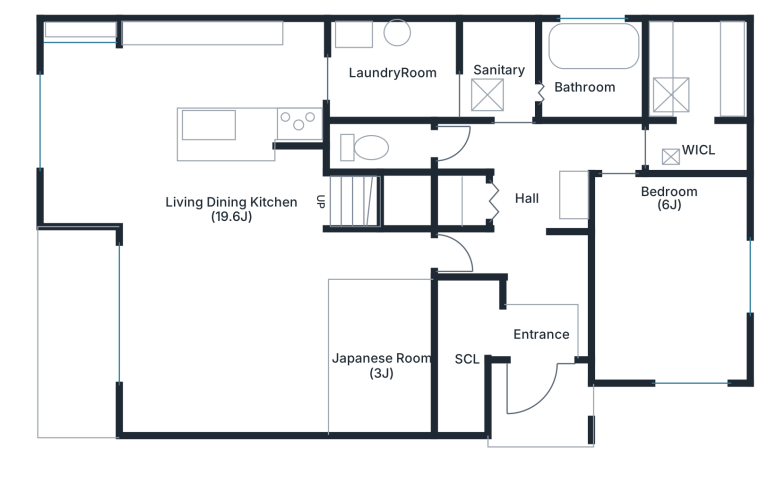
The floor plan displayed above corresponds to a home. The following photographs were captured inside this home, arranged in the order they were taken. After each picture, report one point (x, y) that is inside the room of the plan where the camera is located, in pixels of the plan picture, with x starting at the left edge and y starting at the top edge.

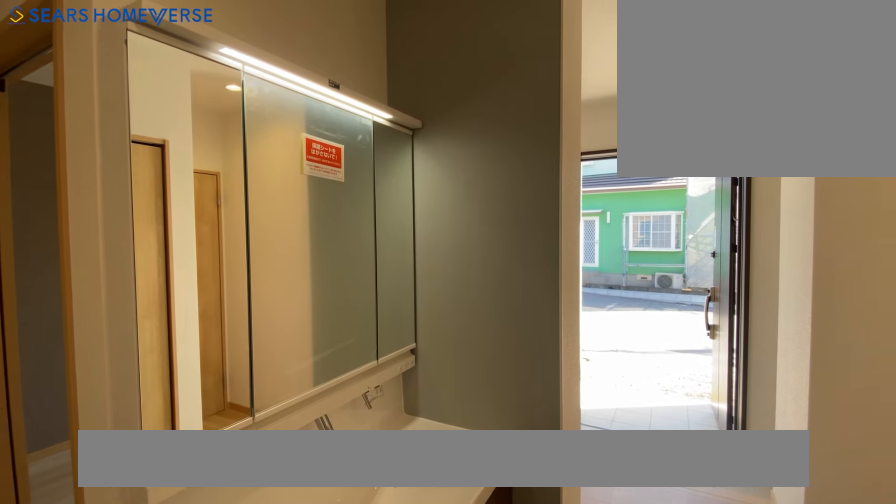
(526, 205)
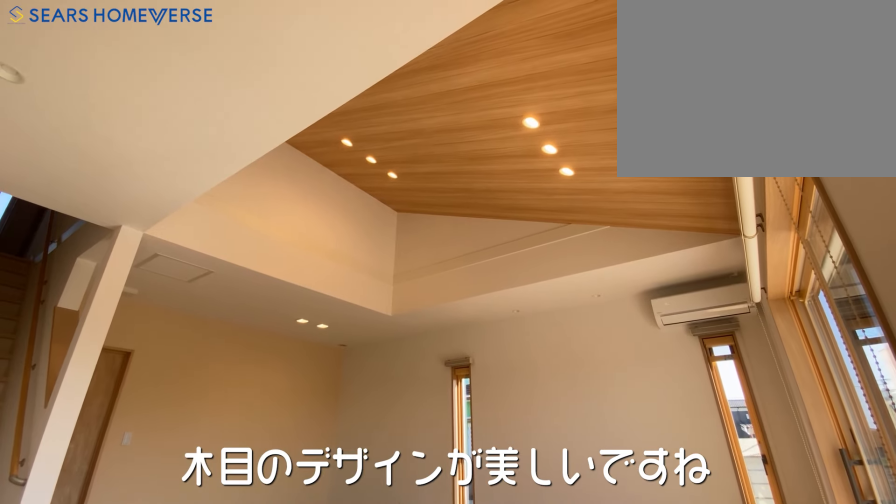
(208, 321)
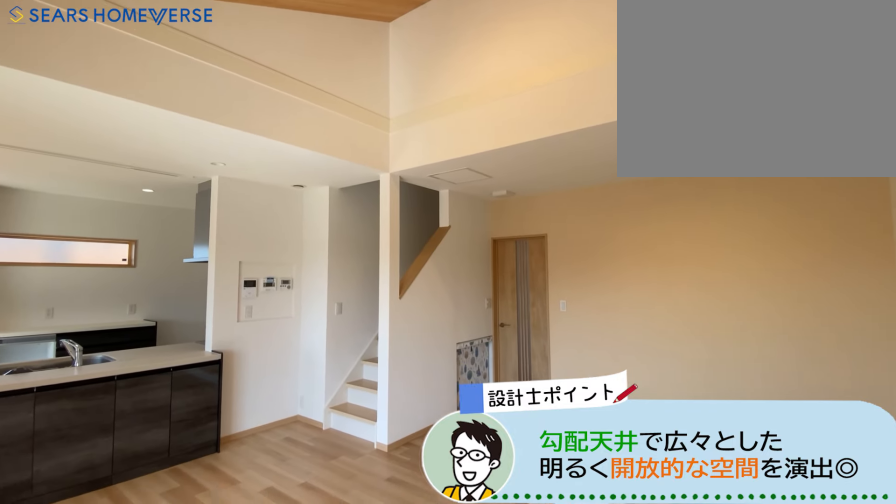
(208, 321)
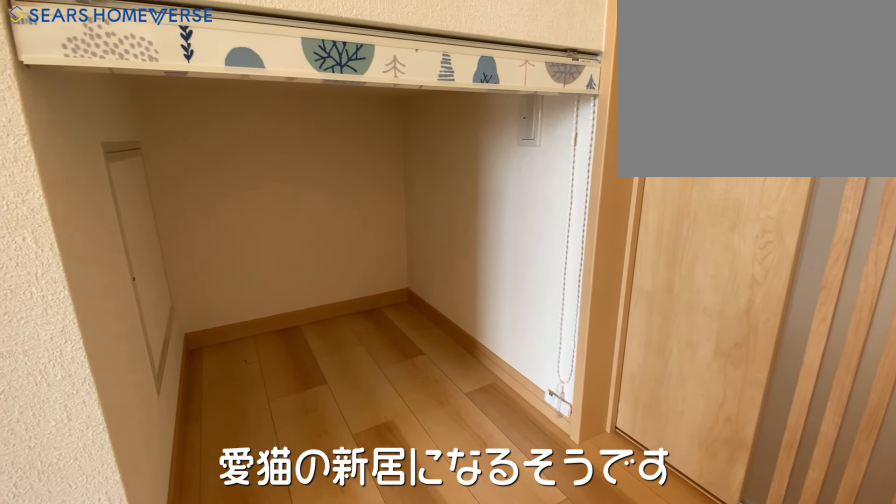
(400, 202)
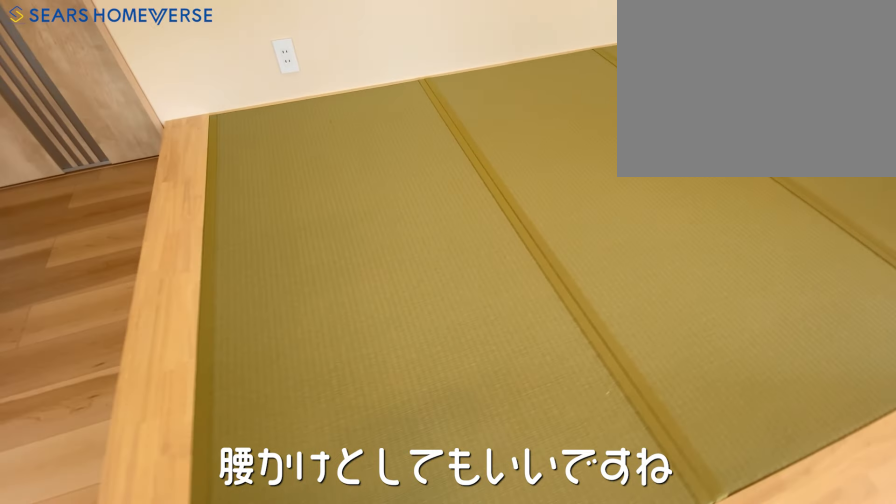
(384, 359)
